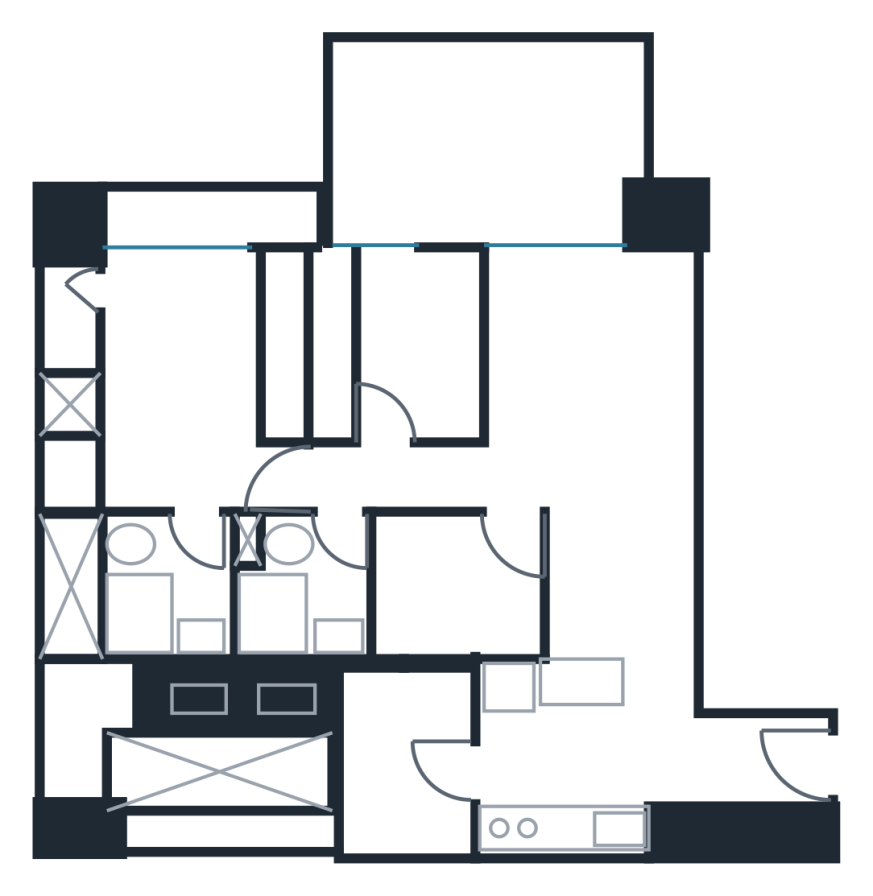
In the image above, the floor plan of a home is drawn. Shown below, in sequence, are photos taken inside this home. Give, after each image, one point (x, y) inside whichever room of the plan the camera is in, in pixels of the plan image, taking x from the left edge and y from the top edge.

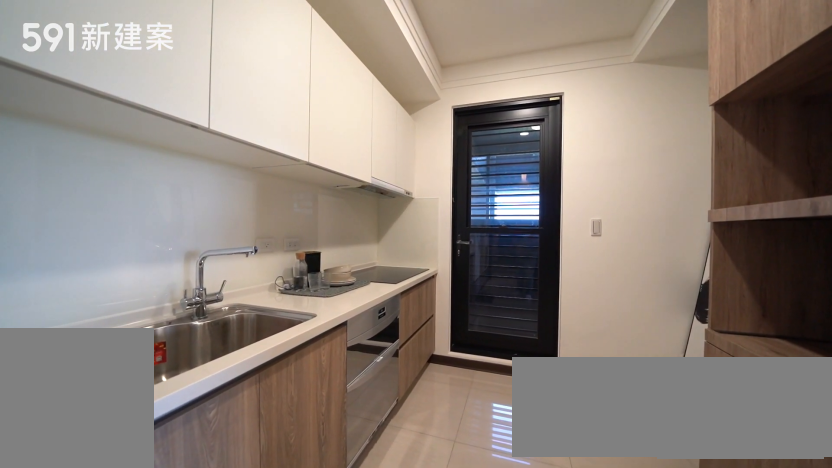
(560, 753)
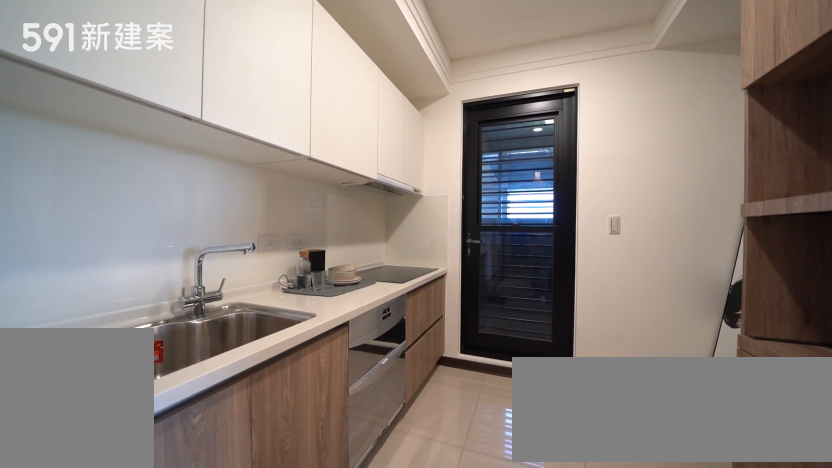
(560, 753)
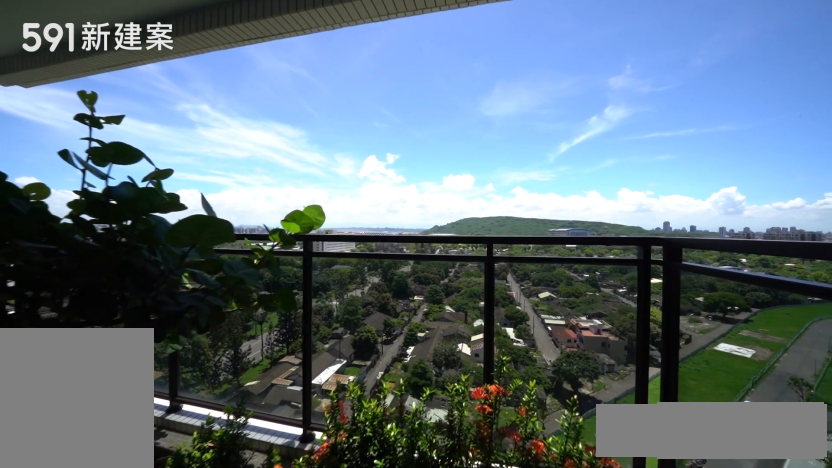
(490, 140)
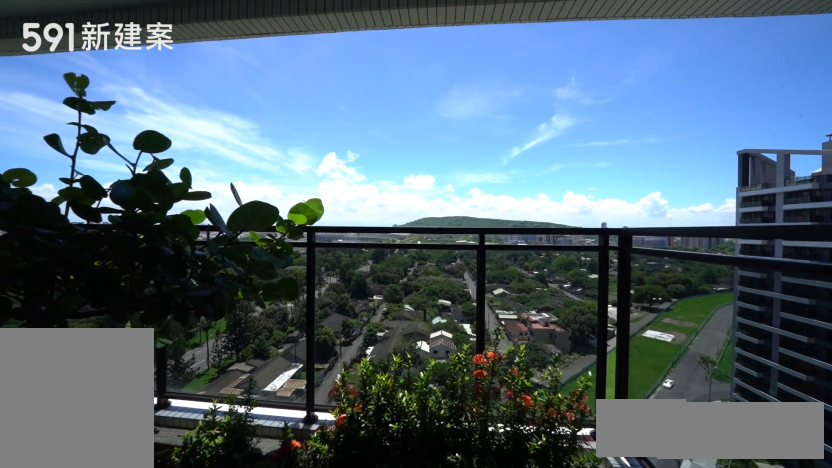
(490, 140)
